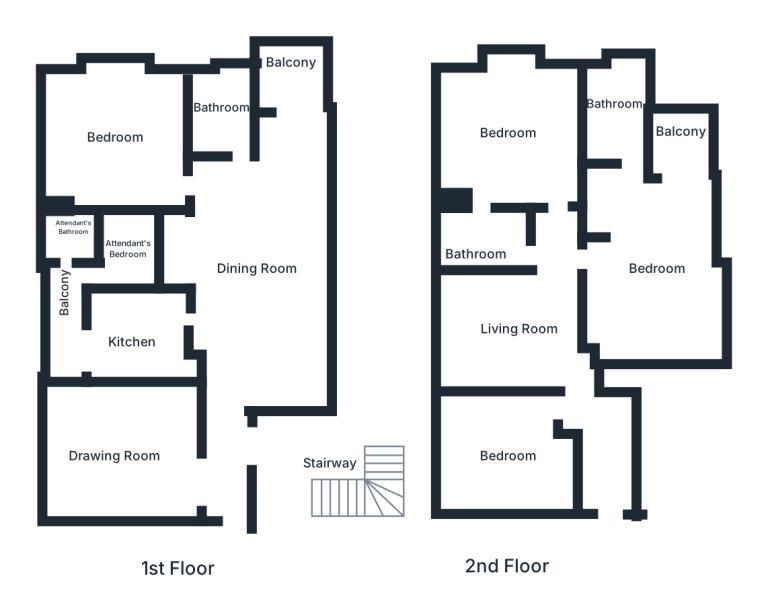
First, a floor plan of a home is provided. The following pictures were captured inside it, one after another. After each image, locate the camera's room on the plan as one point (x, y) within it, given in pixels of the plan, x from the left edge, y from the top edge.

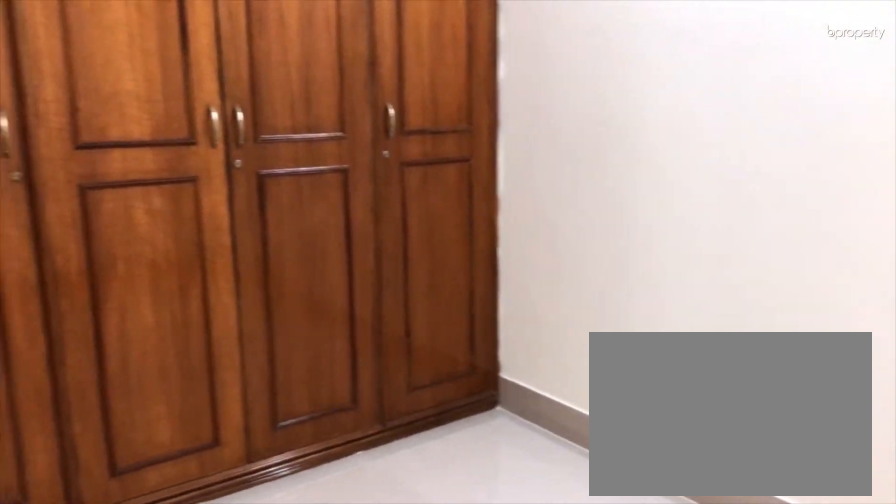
(502, 457)
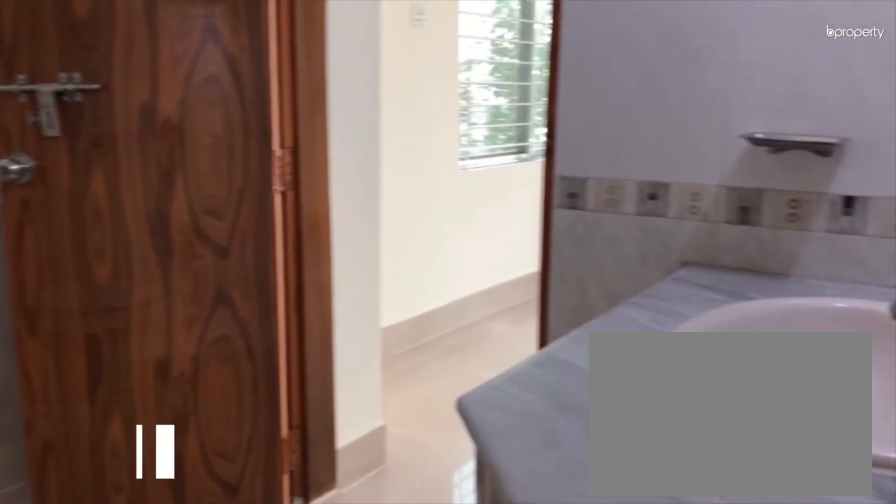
(492, 241)
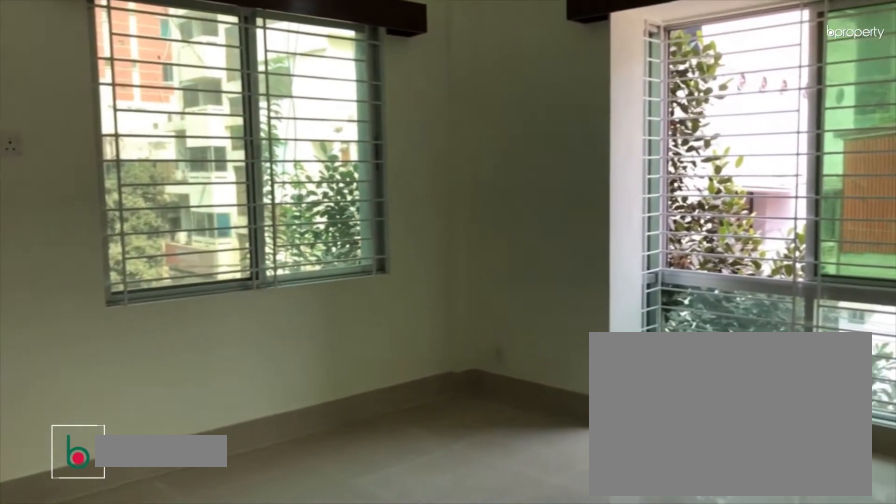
(496, 124)
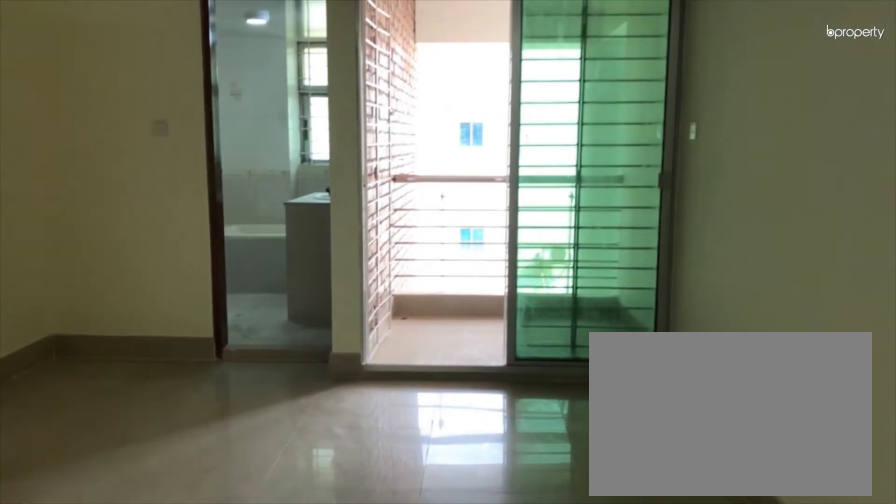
(655, 286)
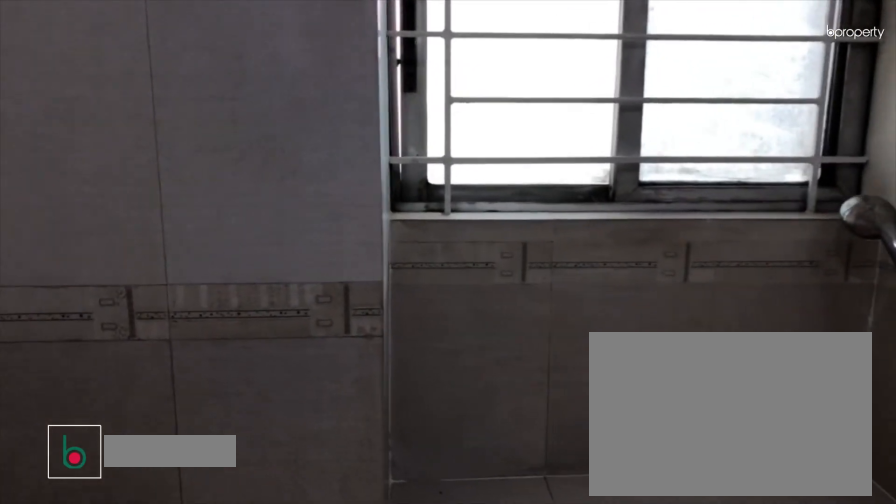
(611, 112)
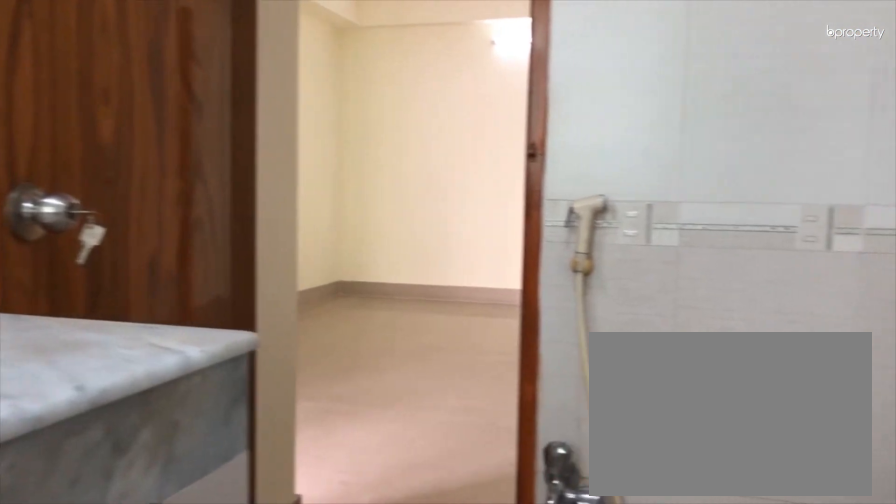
(611, 112)
